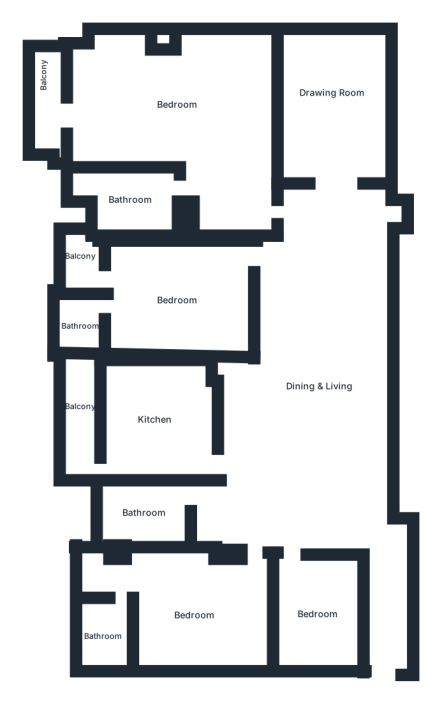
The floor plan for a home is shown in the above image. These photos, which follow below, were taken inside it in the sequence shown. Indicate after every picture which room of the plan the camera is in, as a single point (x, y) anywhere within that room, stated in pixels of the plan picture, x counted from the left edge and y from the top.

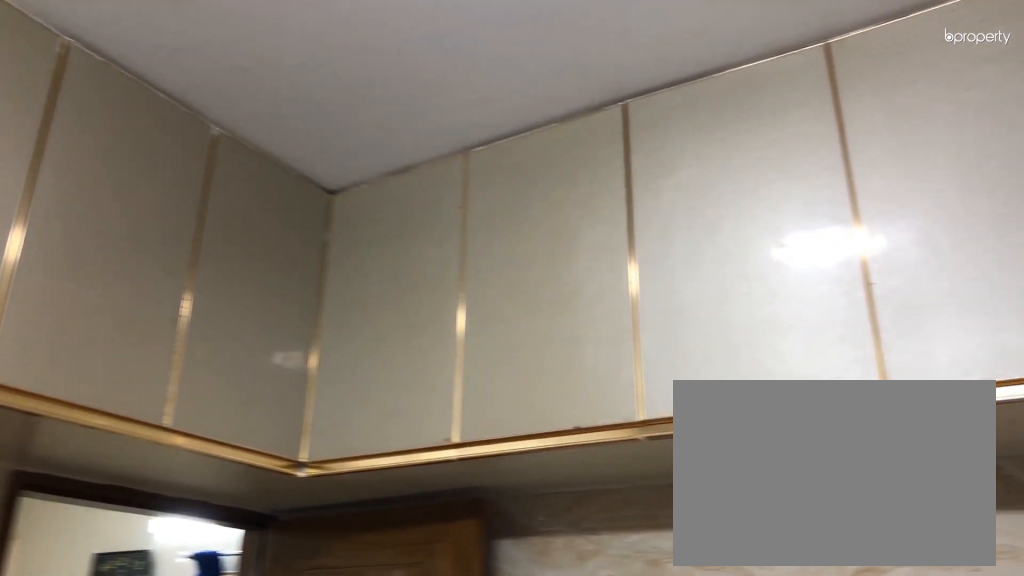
(153, 419)
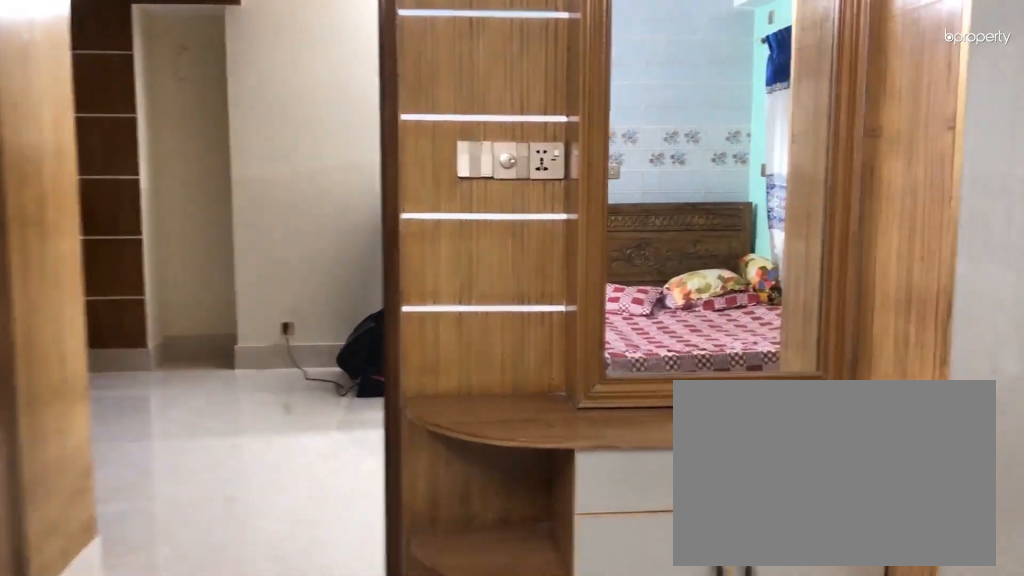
(178, 297)
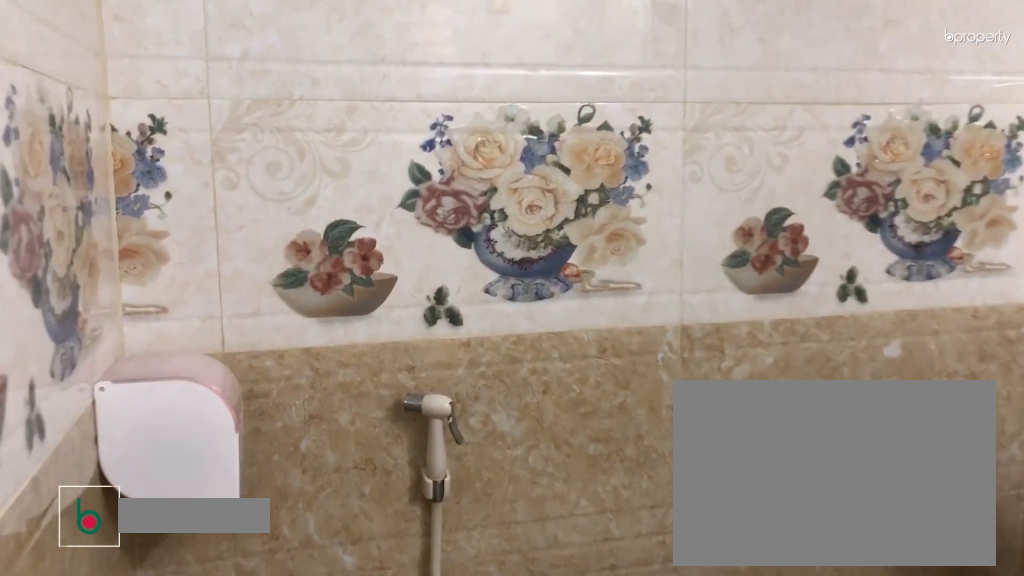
(79, 326)
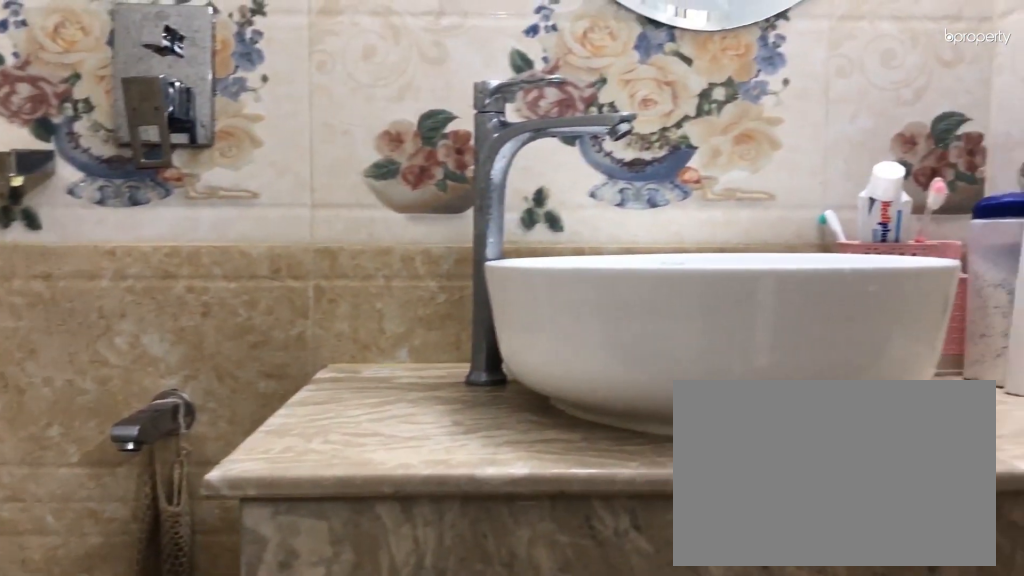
(79, 326)
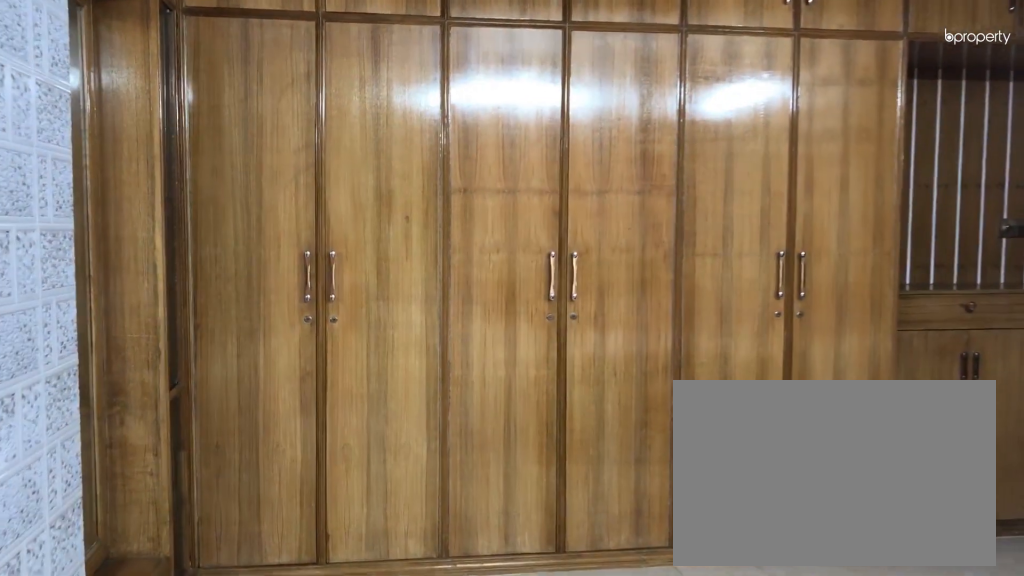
(165, 106)
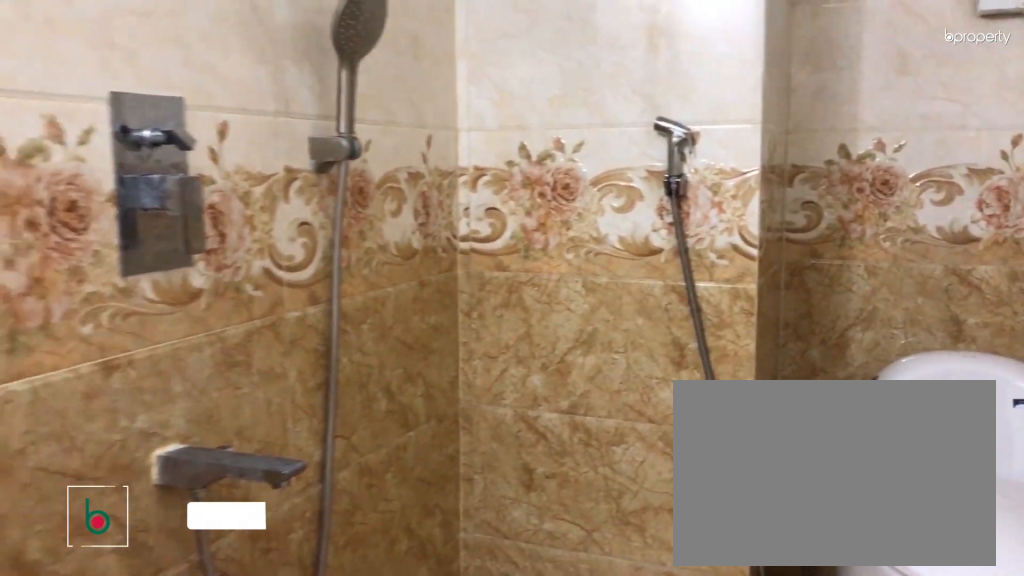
(129, 198)
